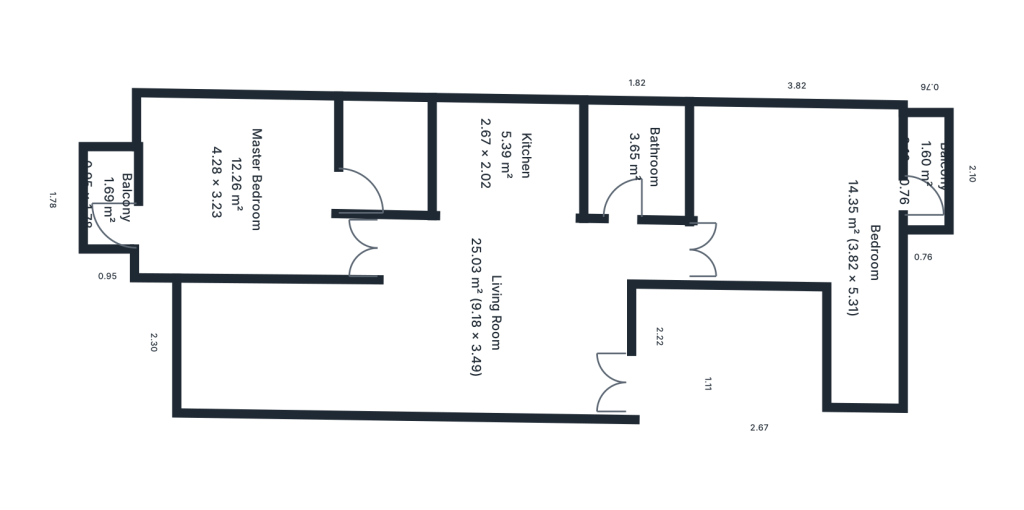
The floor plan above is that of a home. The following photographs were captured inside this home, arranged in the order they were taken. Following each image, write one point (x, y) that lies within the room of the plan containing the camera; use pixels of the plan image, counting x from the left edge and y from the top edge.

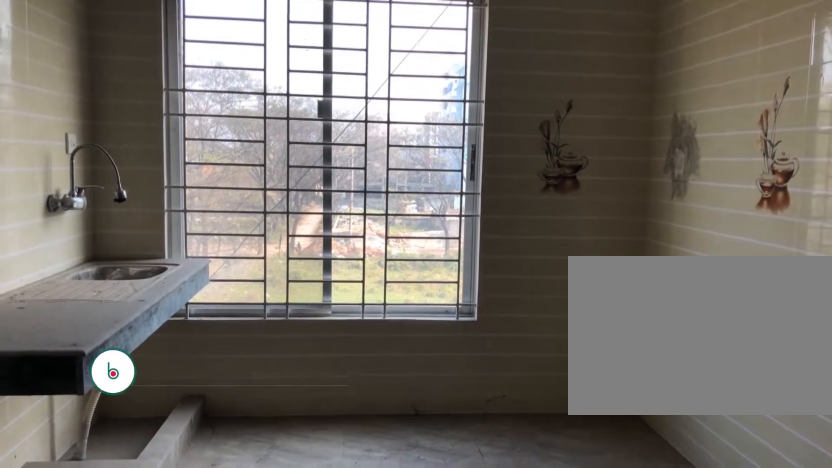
(505, 204)
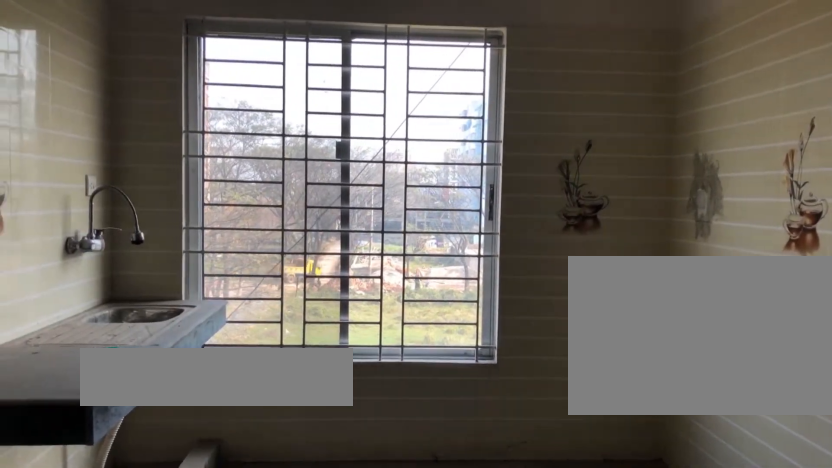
(505, 204)
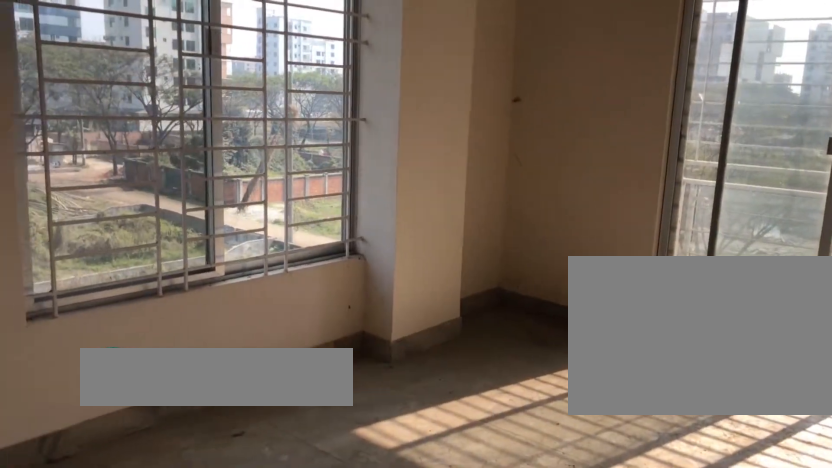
(754, 196)
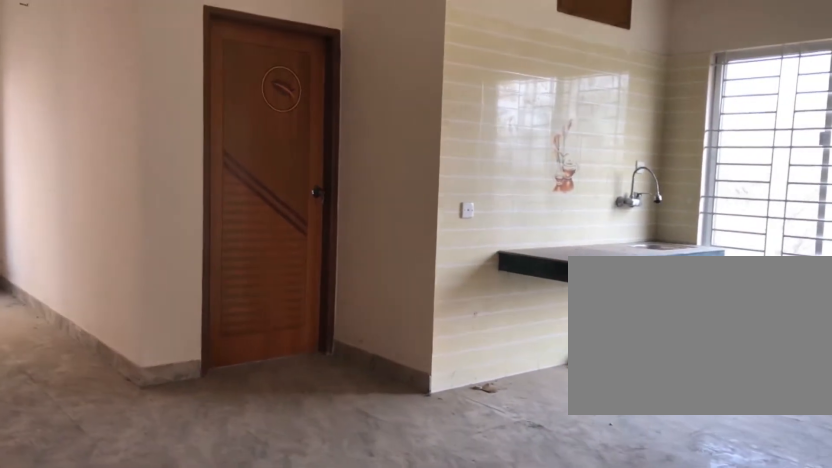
(583, 370)
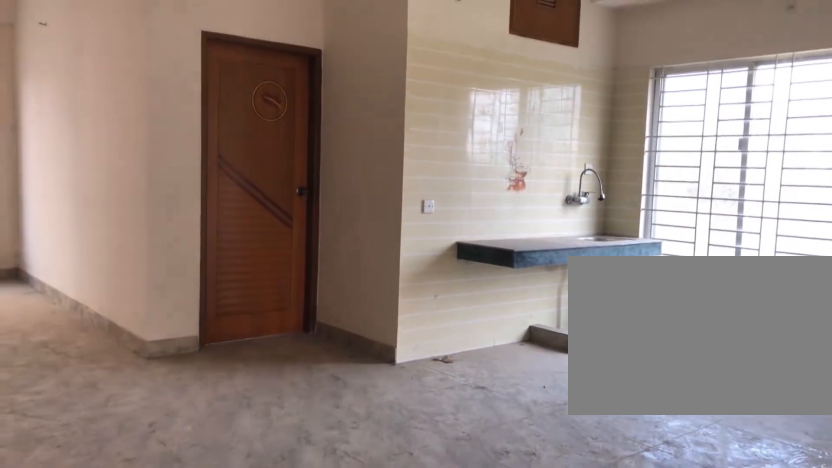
(583, 370)
